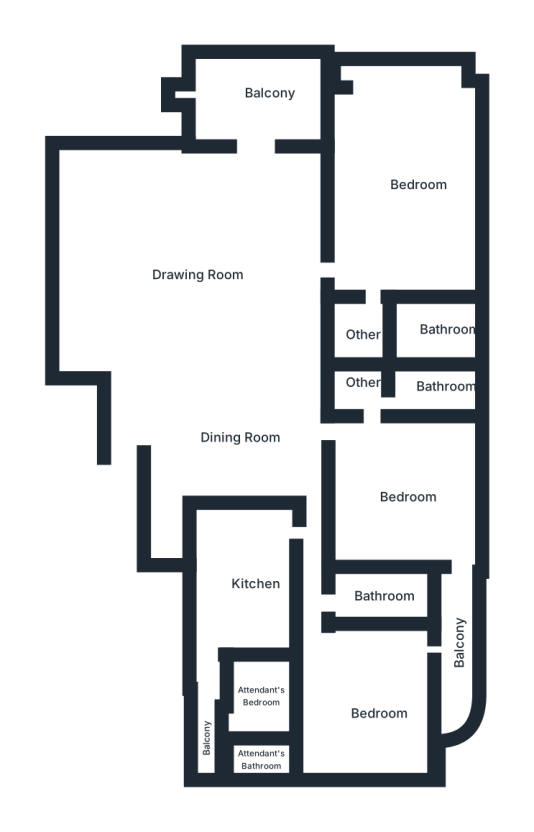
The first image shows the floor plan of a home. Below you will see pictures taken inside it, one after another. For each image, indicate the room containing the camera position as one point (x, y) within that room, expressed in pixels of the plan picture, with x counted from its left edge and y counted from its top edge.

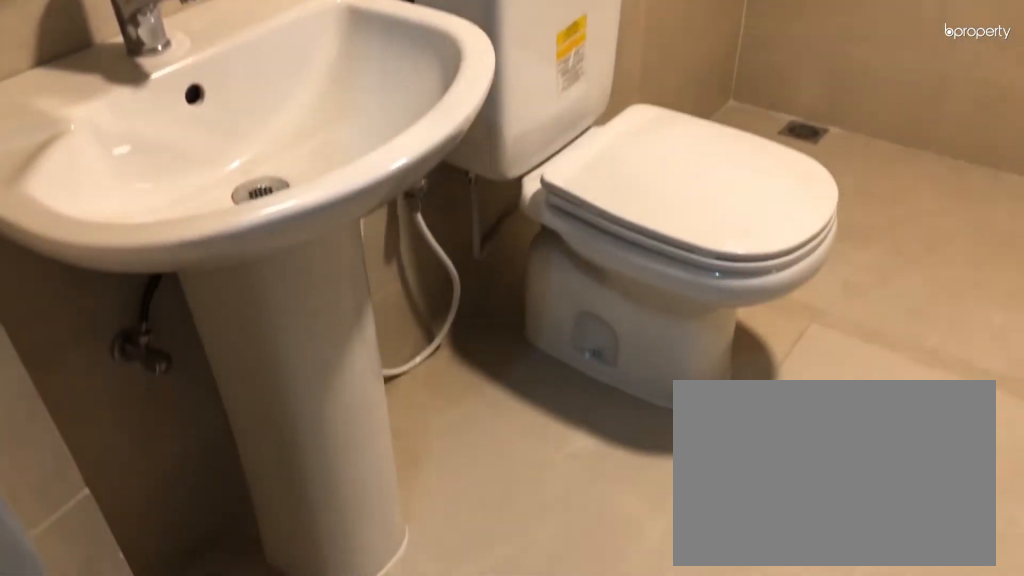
(436, 387)
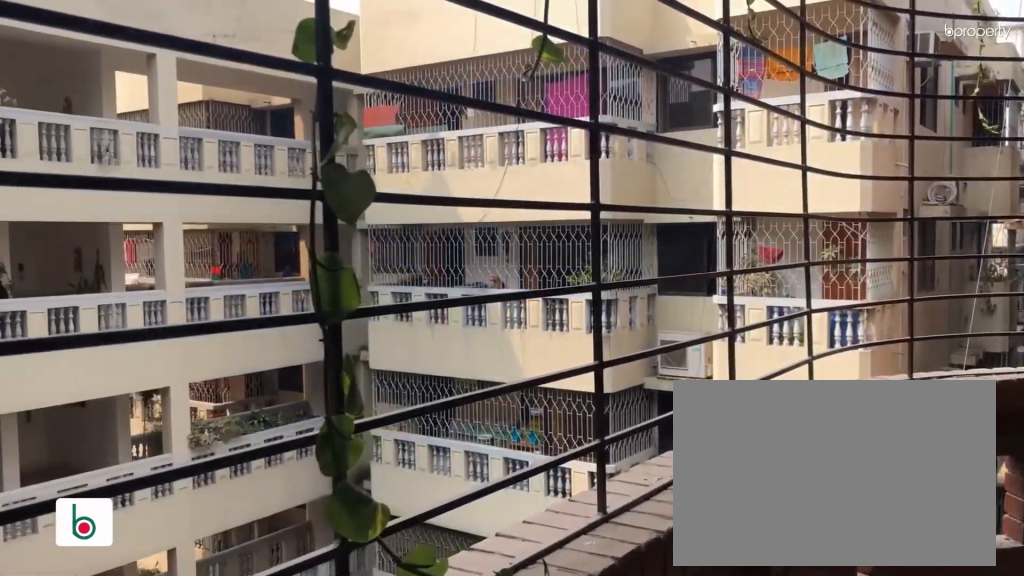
(453, 637)
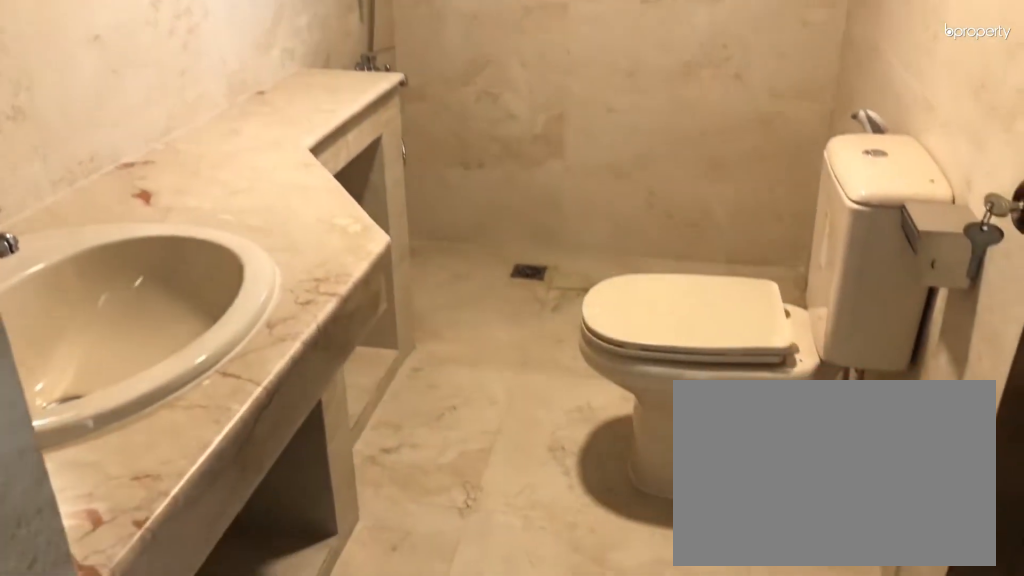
(377, 595)
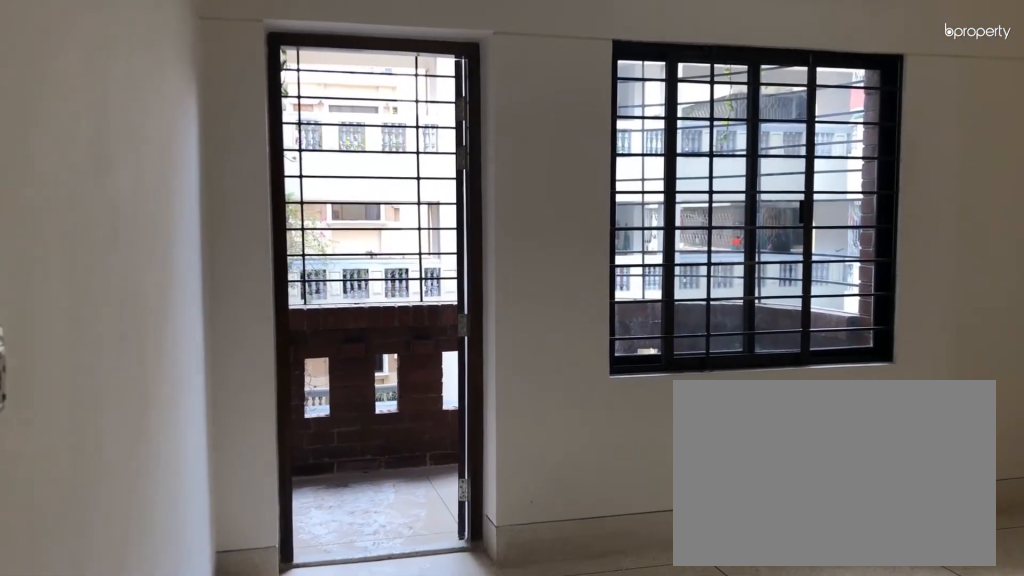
(367, 698)
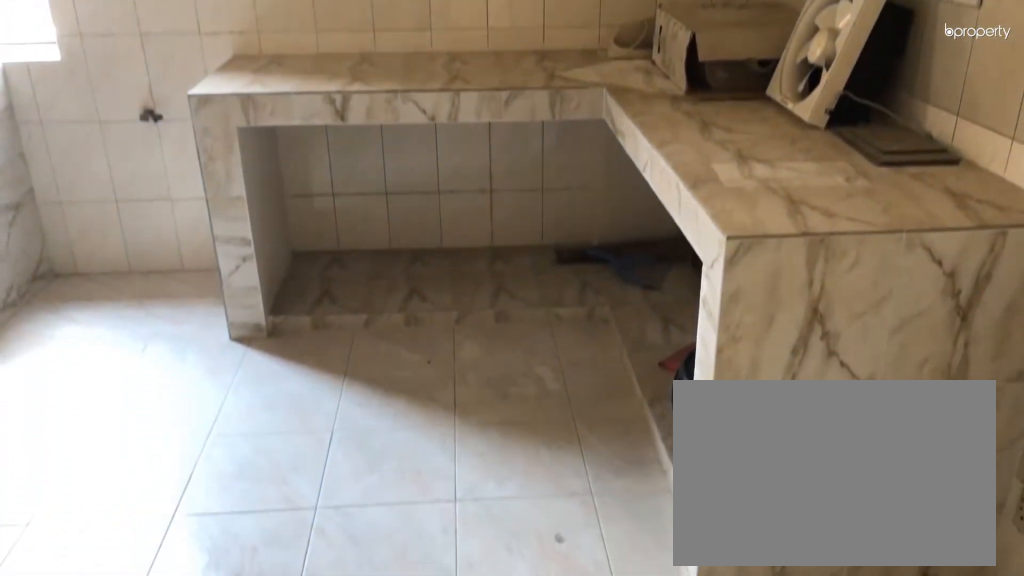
(242, 579)
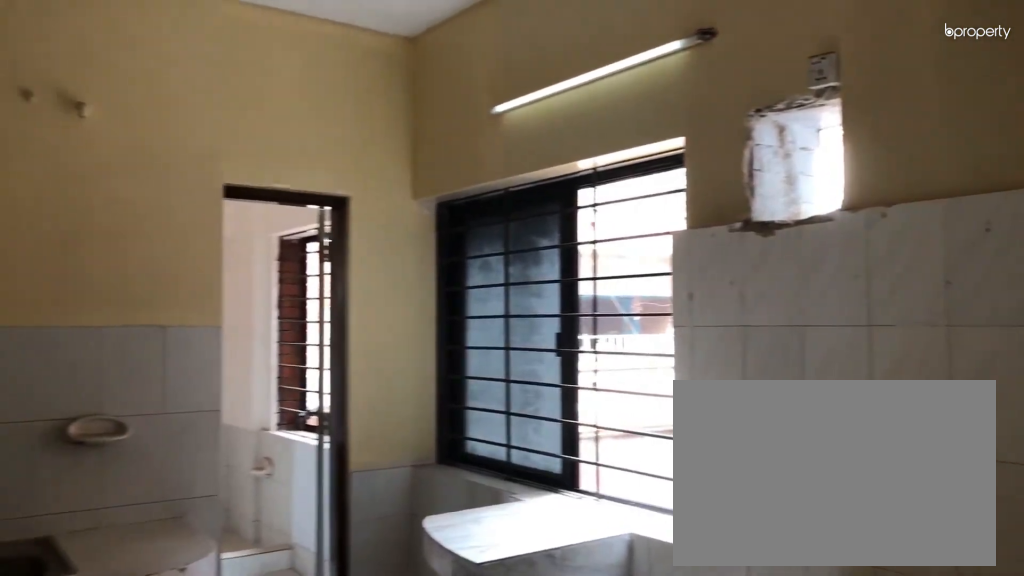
(242, 579)
